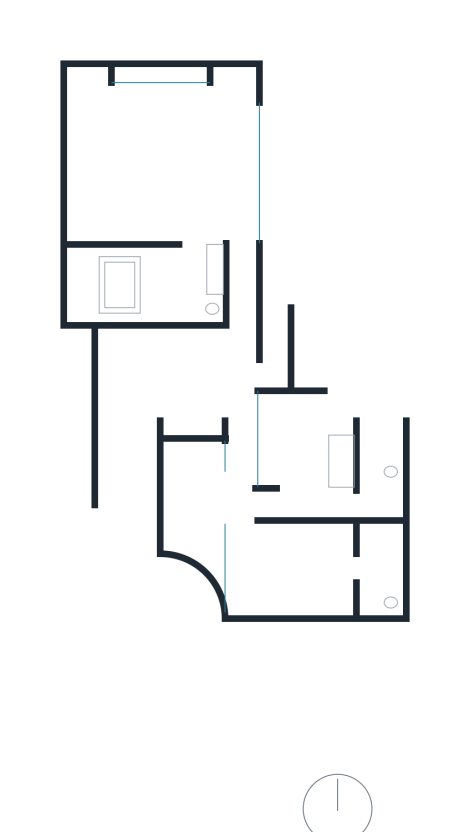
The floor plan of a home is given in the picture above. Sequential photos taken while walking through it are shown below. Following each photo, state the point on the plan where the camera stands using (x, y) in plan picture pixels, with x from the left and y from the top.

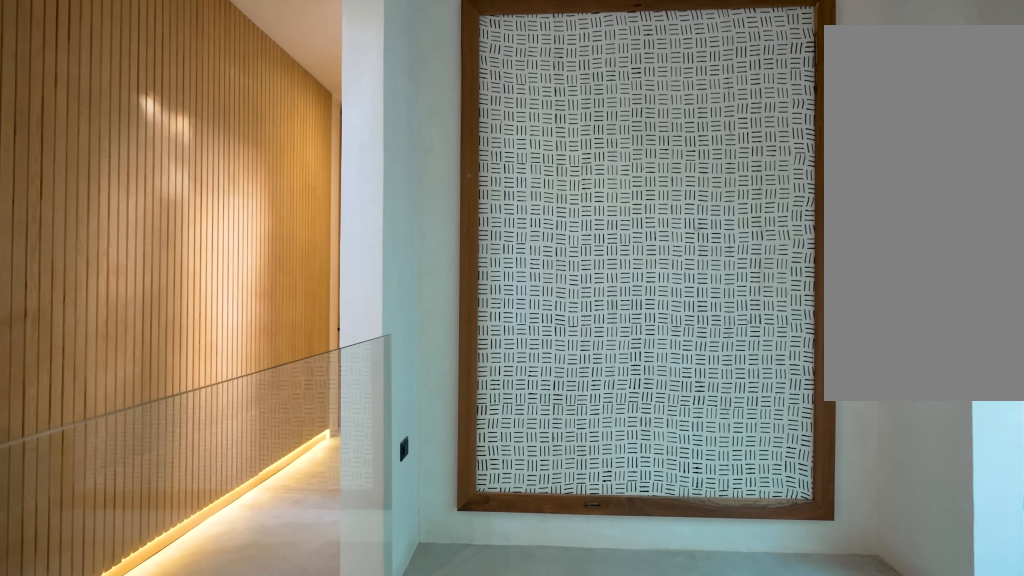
(234, 337)
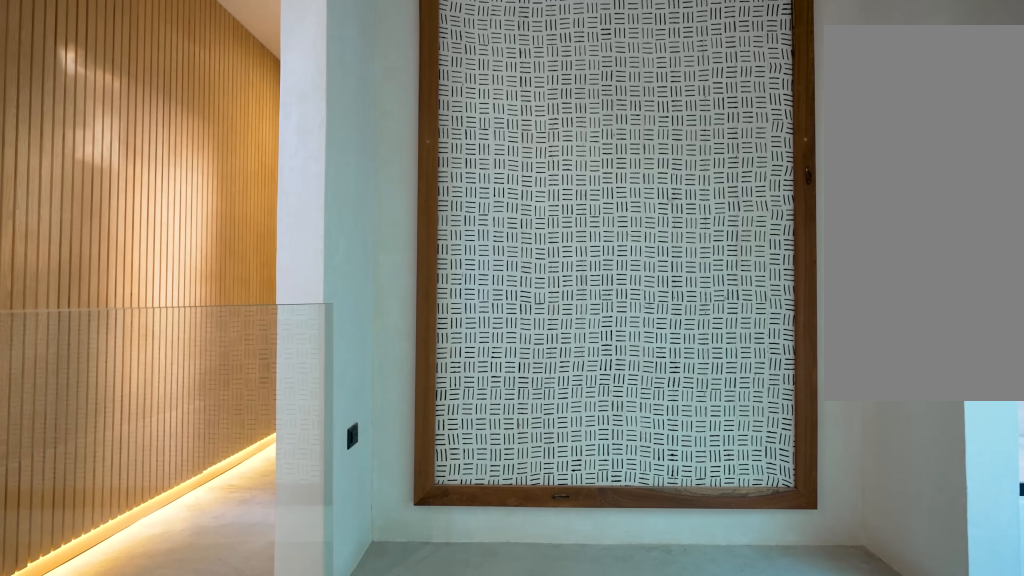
(235, 338)
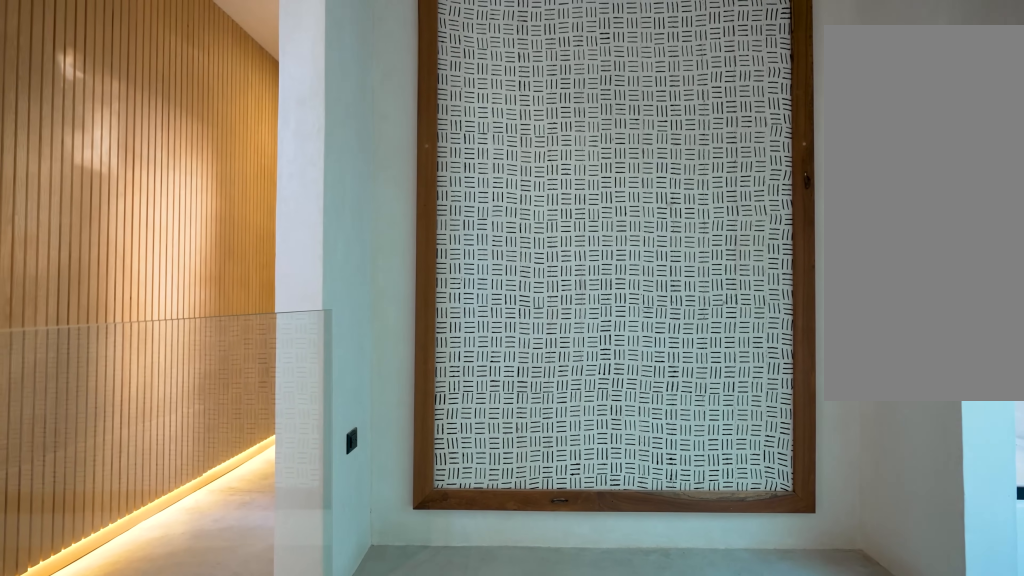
(235, 338)
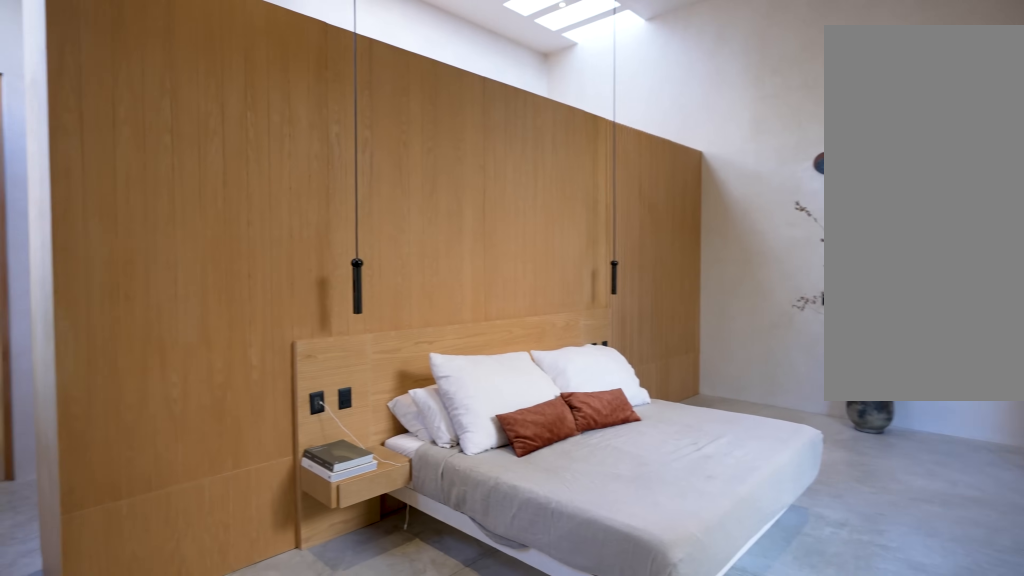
(207, 96)
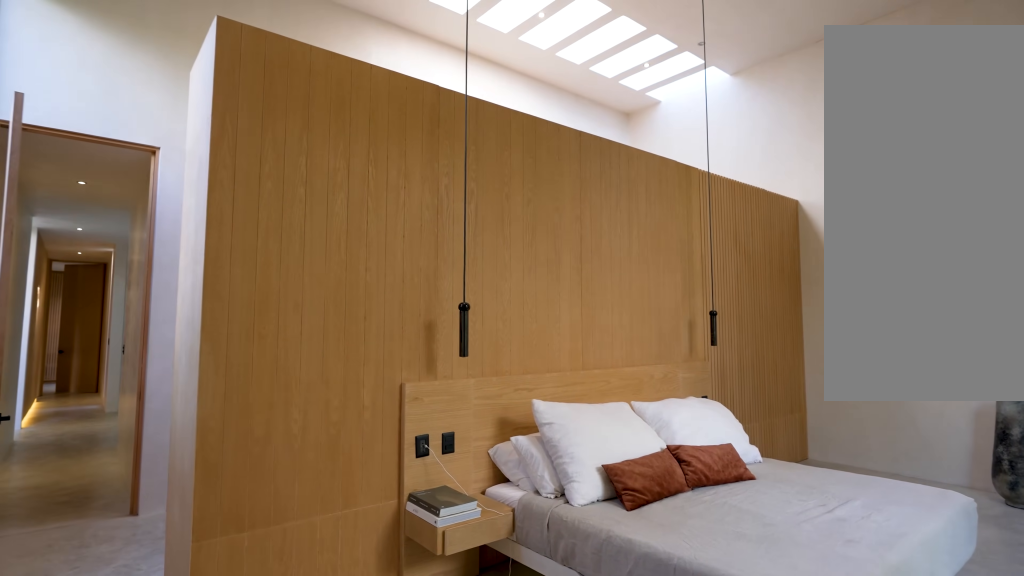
(236, 100)
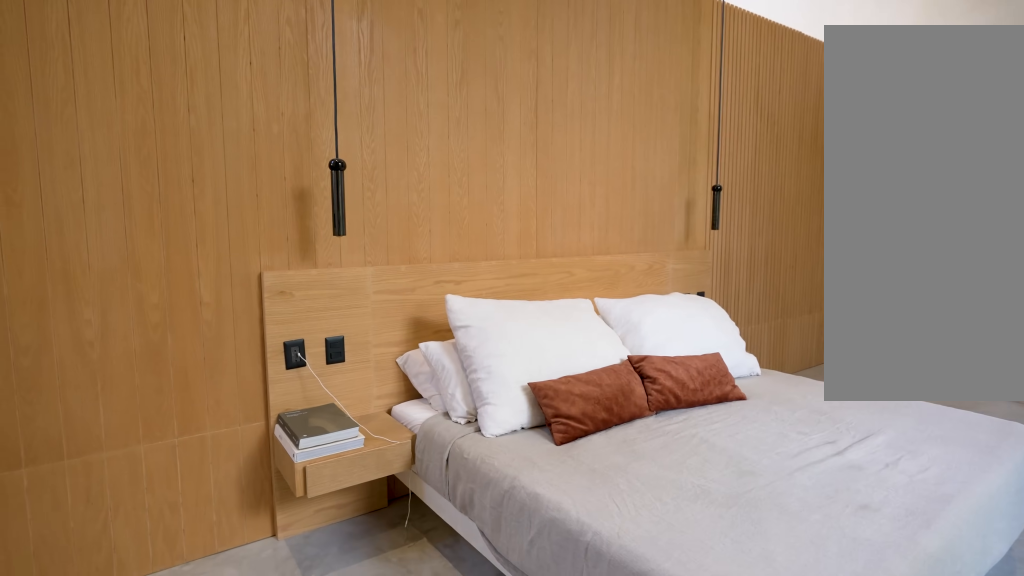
(239, 113)
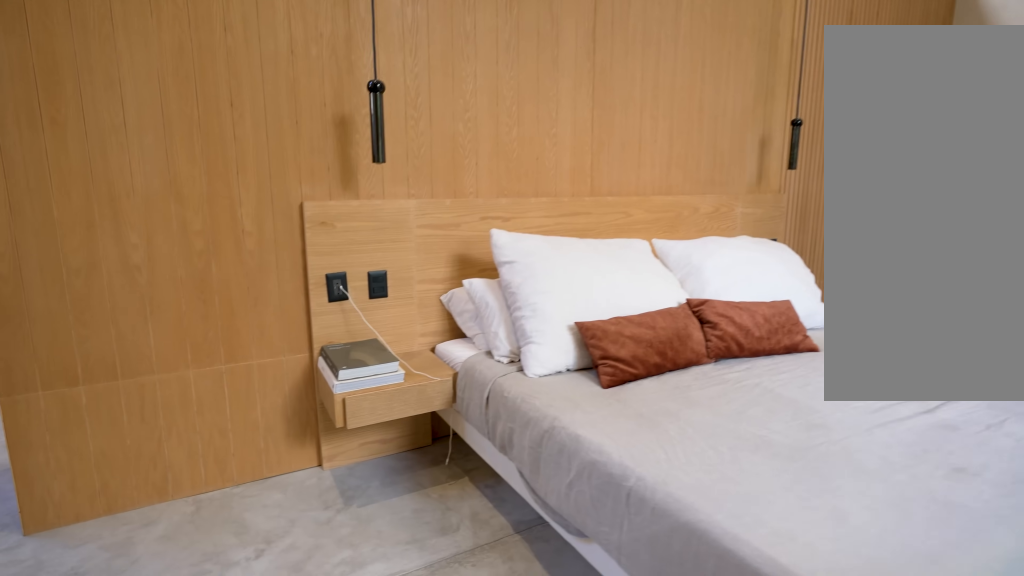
(216, 128)
